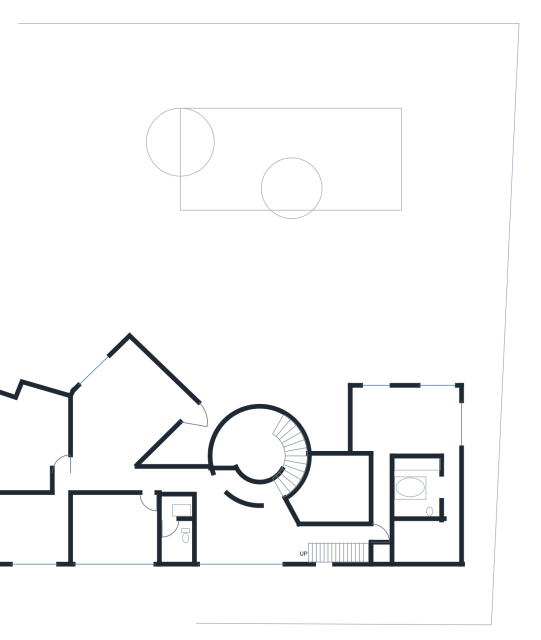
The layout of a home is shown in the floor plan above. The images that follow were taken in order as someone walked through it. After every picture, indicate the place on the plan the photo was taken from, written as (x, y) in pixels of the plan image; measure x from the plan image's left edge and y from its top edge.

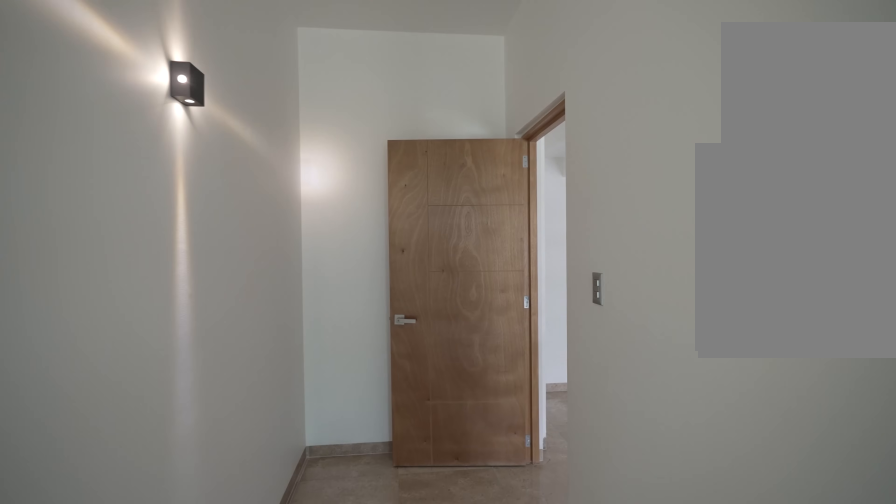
(379, 481)
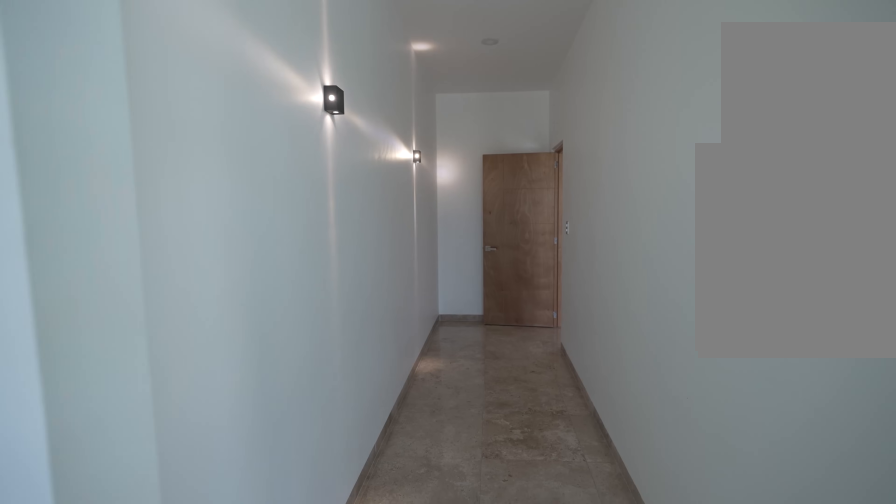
(381, 457)
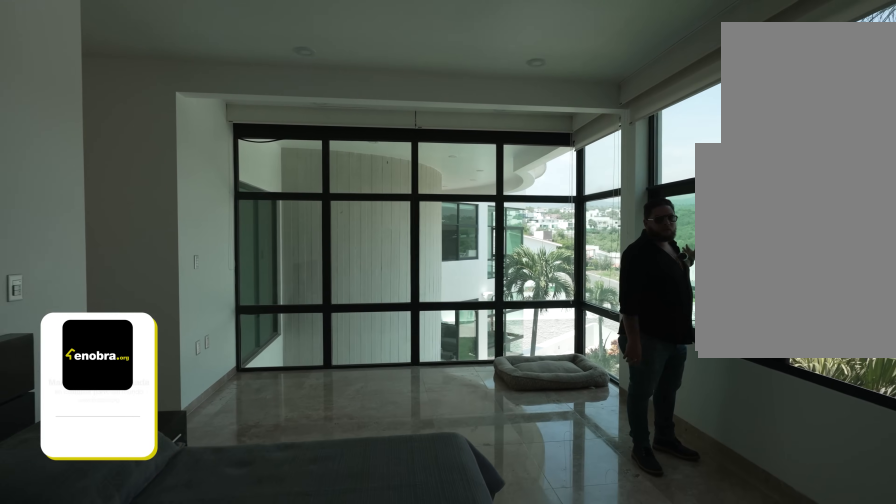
(441, 408)
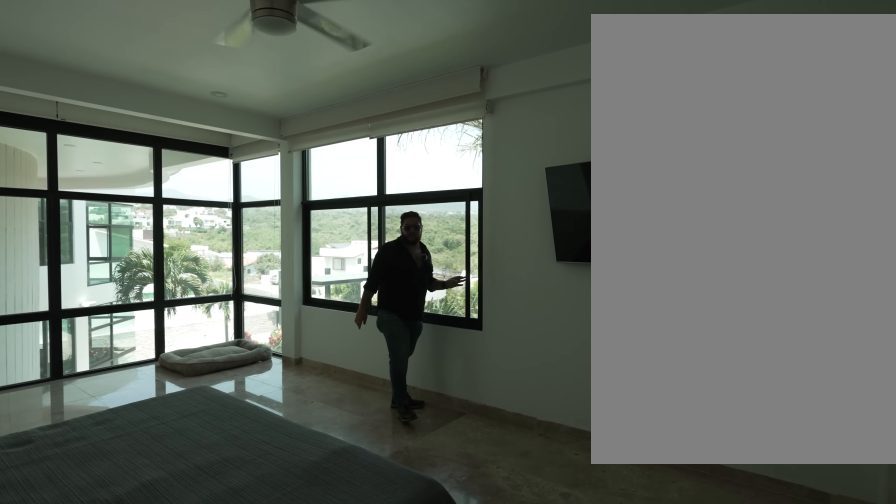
(449, 436)
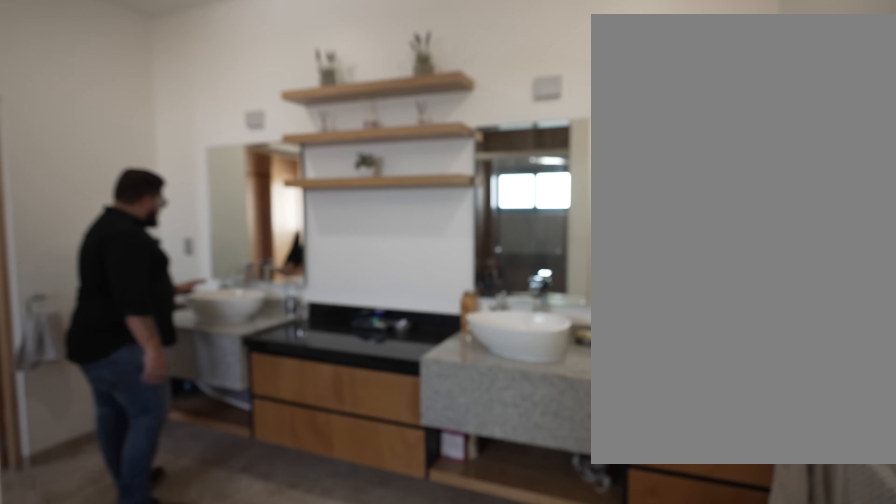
(448, 479)
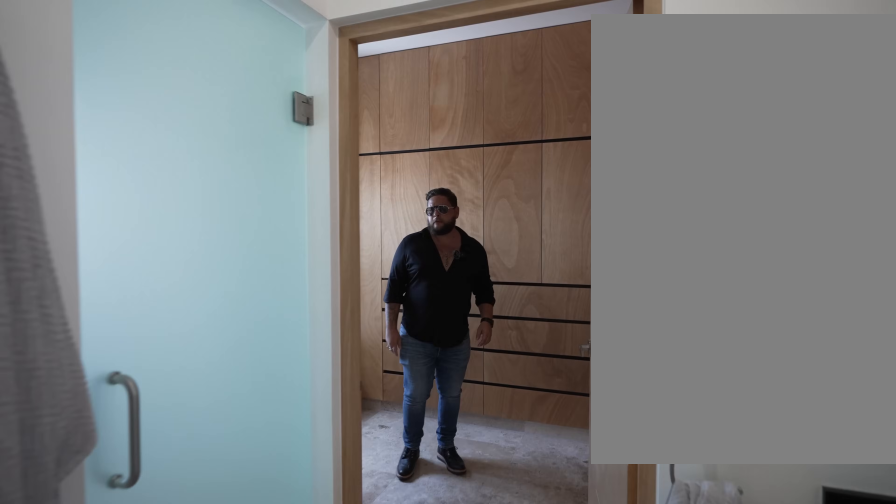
(451, 538)
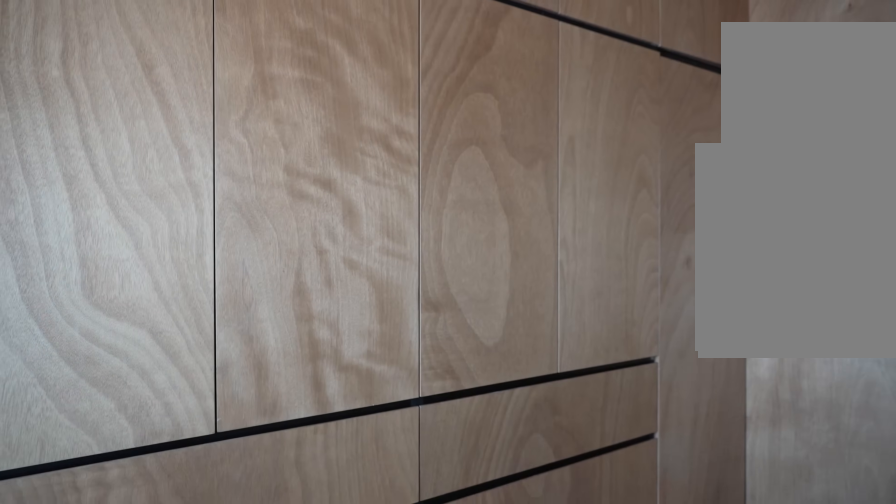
(422, 544)
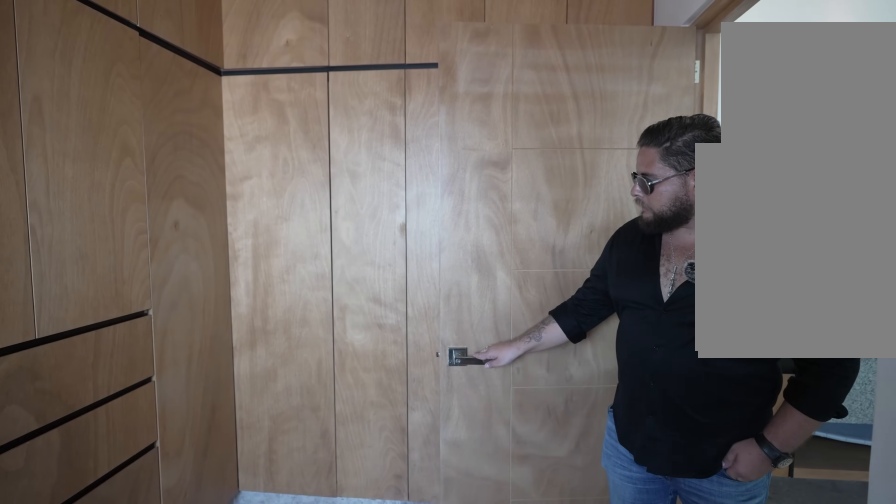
(422, 544)
